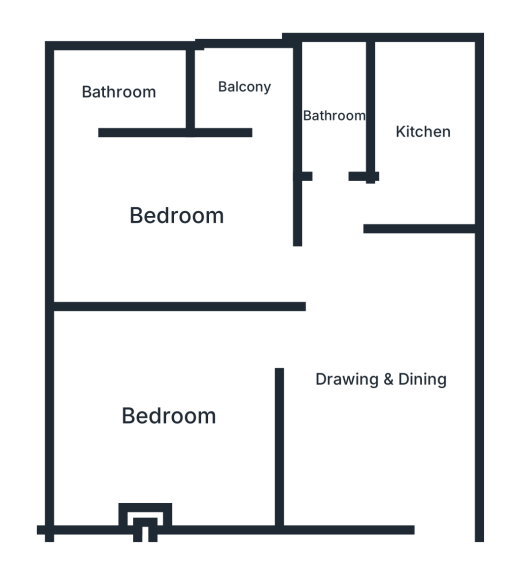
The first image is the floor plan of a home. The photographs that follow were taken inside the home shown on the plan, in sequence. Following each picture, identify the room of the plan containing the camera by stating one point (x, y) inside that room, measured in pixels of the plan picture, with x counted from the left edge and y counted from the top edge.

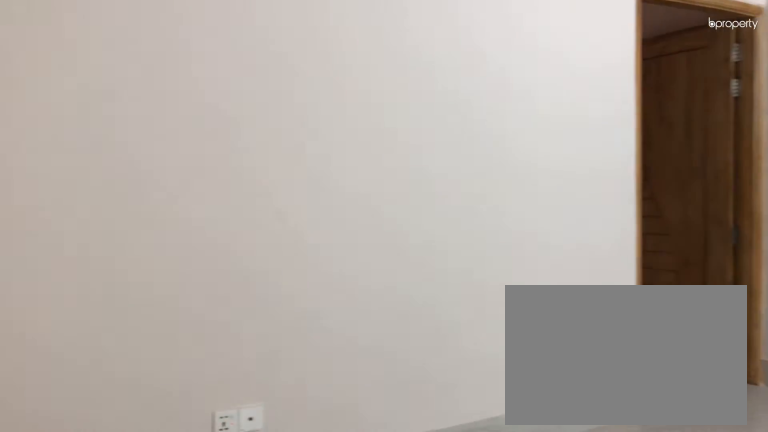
(380, 381)
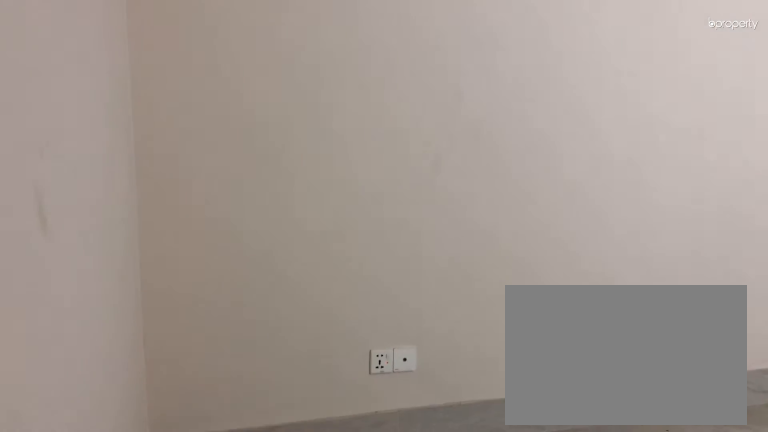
(380, 381)
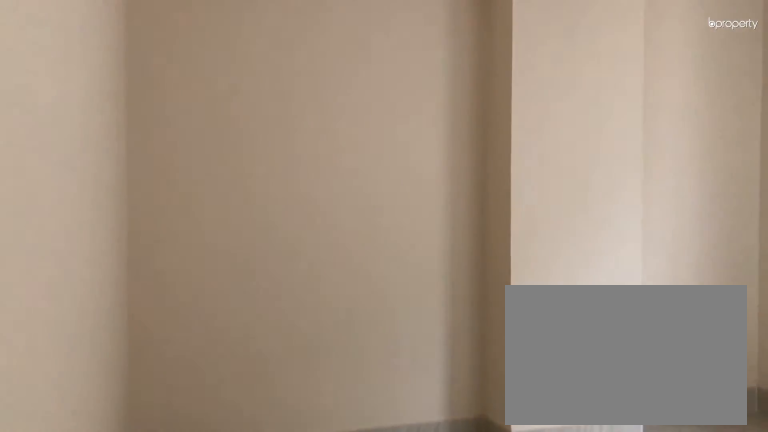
(167, 415)
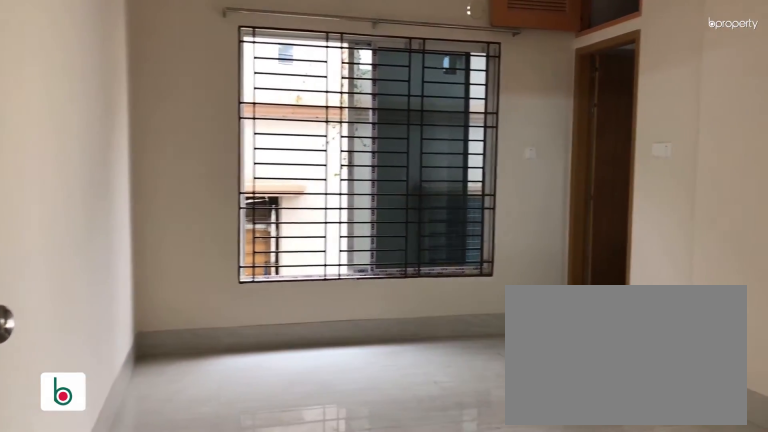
(178, 211)
